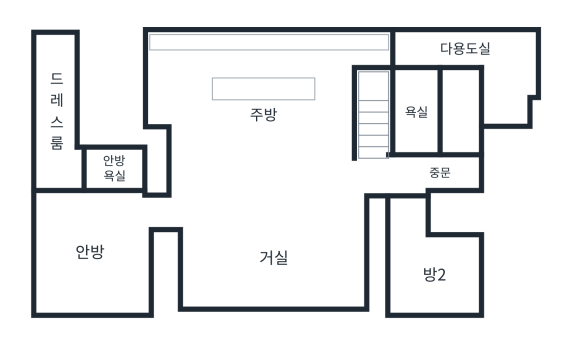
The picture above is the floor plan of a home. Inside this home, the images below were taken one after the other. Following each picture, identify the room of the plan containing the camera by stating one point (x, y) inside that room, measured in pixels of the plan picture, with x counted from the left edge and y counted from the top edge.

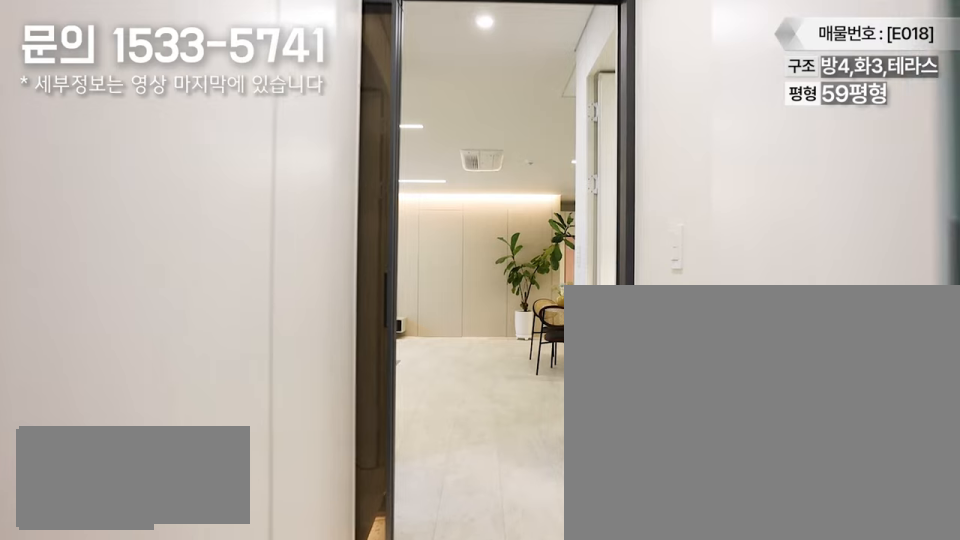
(440, 172)
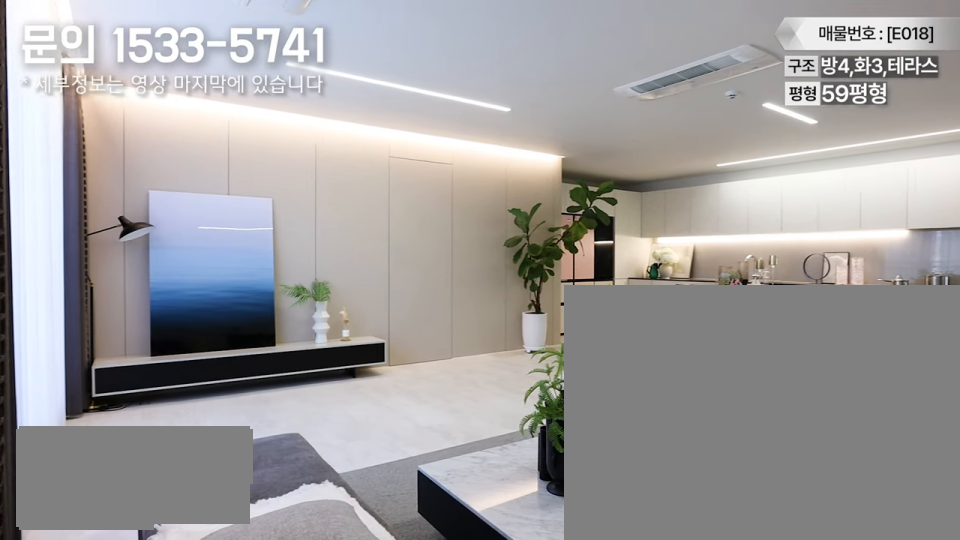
(267, 223)
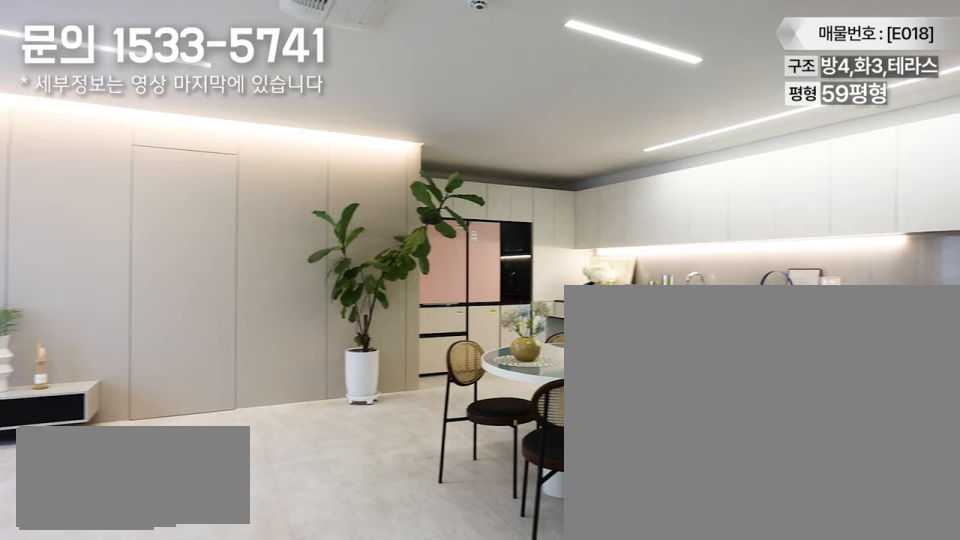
(265, 103)
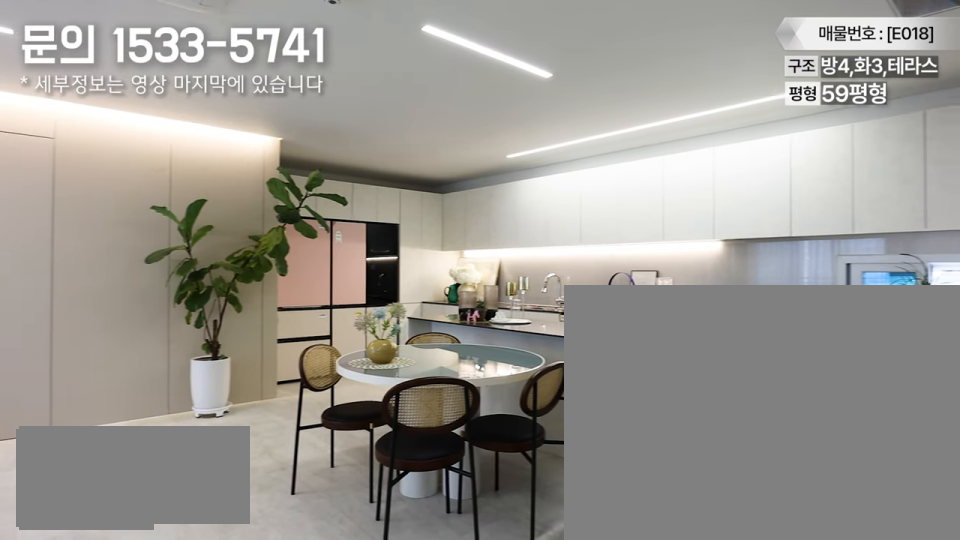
(265, 103)
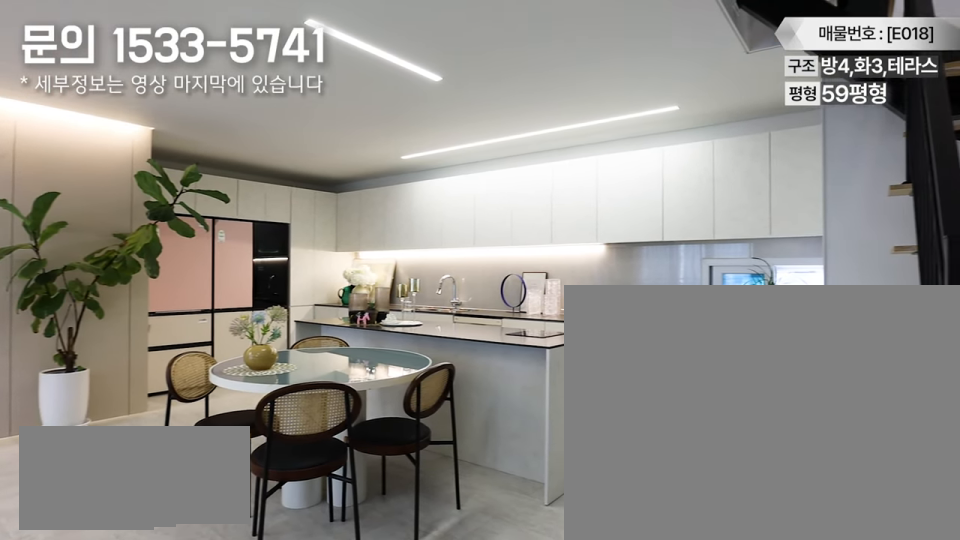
(265, 103)
